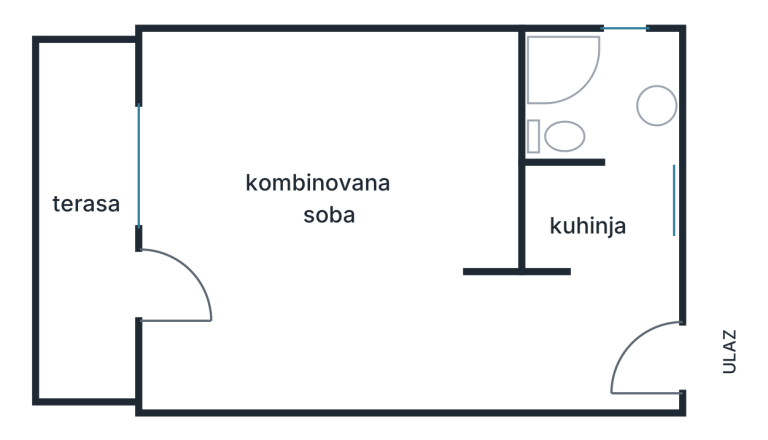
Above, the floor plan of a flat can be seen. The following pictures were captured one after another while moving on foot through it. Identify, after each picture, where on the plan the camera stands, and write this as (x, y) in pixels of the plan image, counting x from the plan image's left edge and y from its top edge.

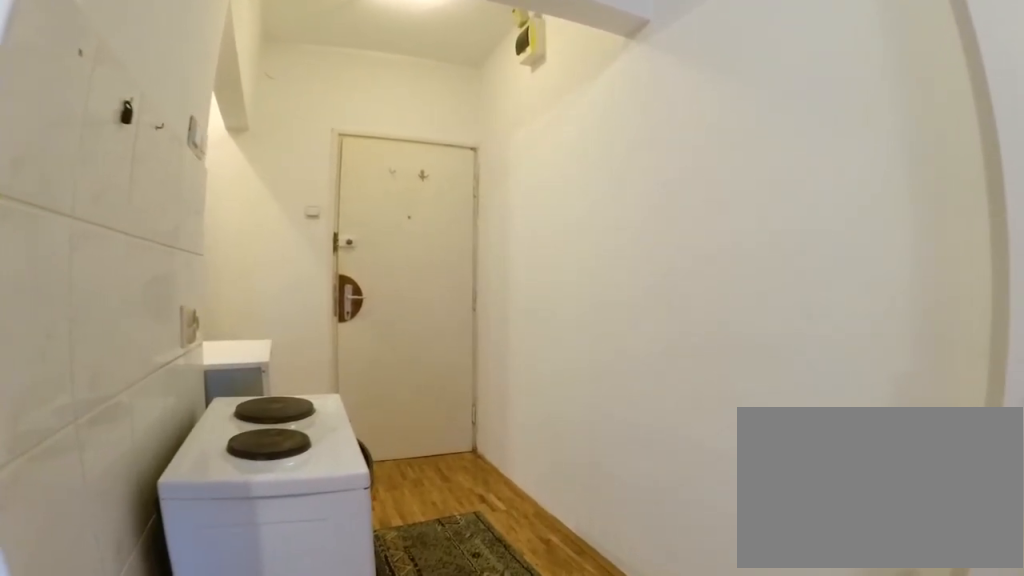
(423, 325)
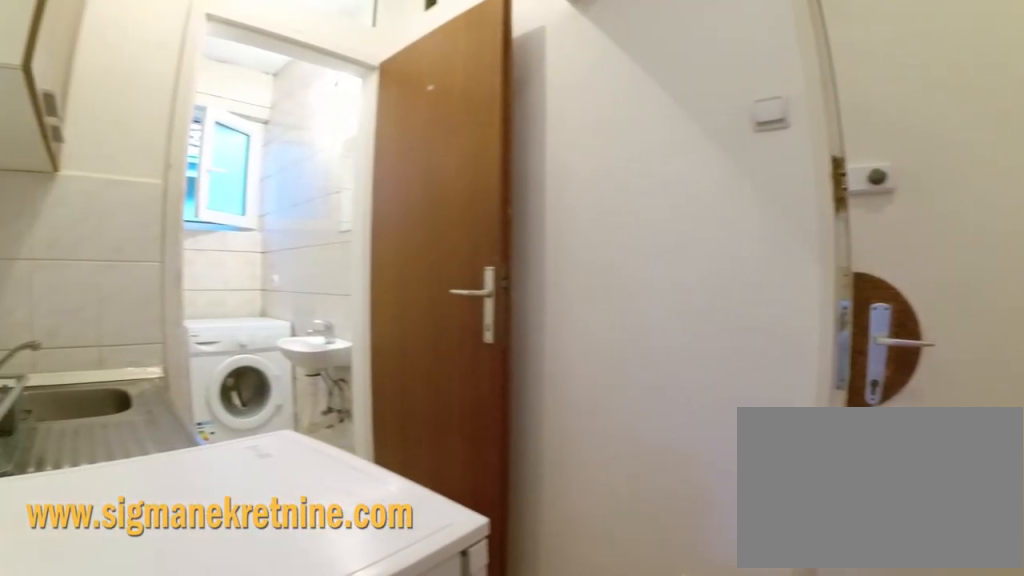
(557, 325)
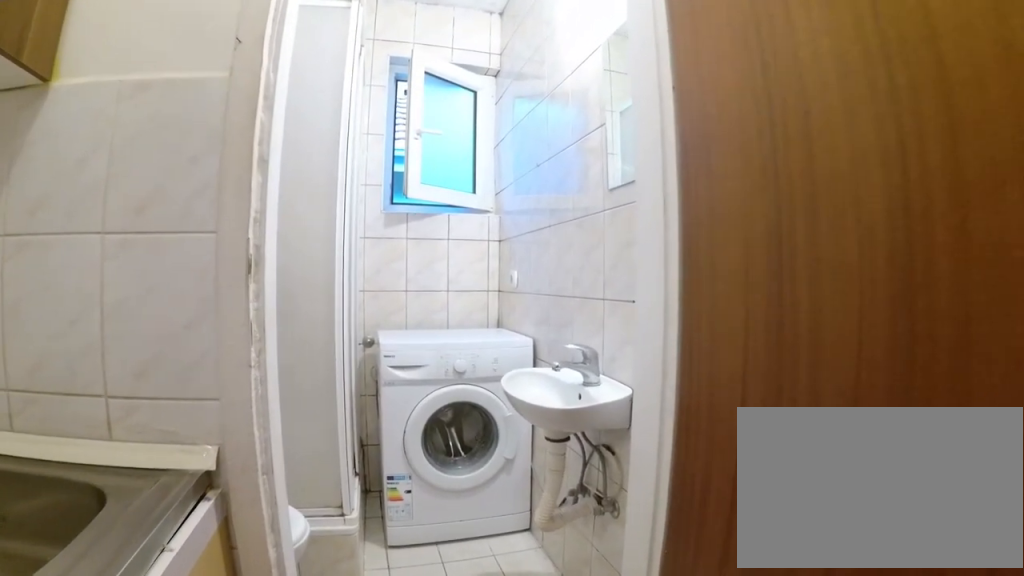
(616, 229)
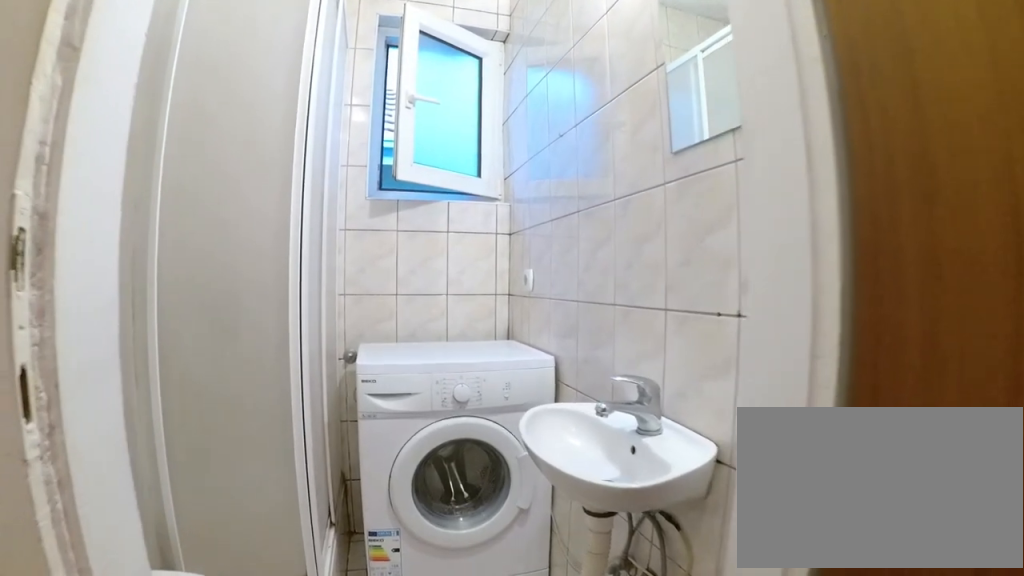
(626, 200)
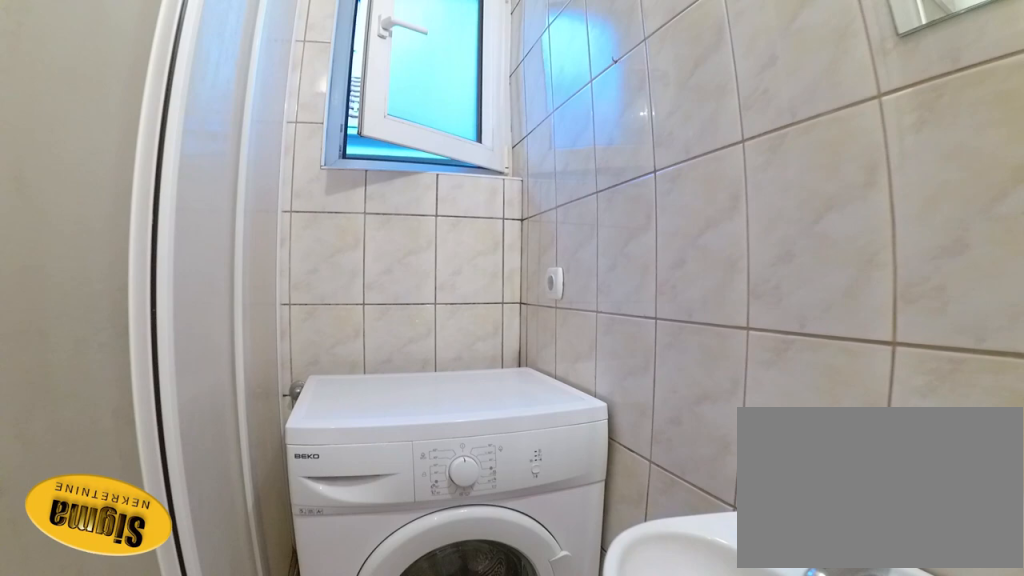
(631, 130)
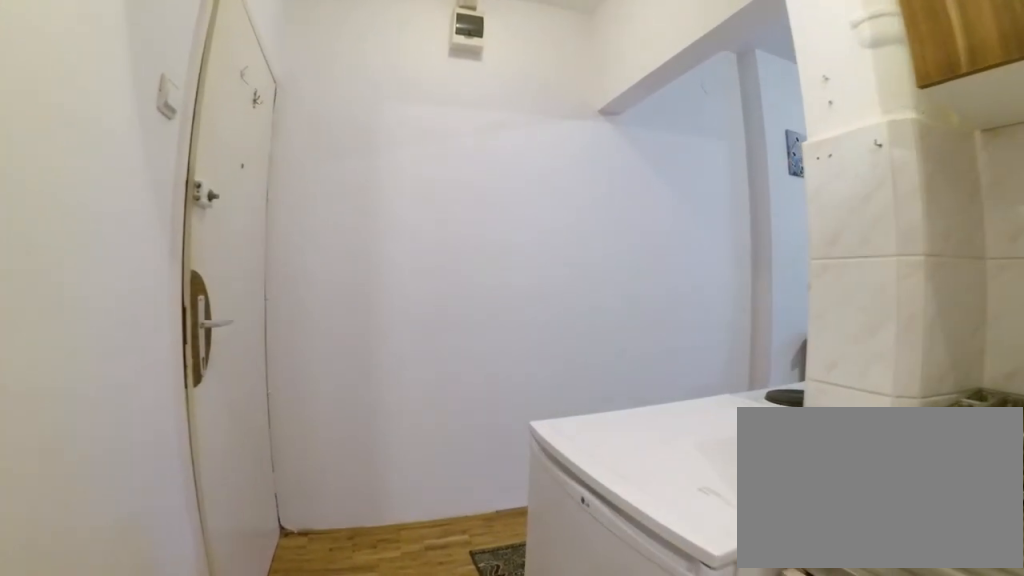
(631, 201)
